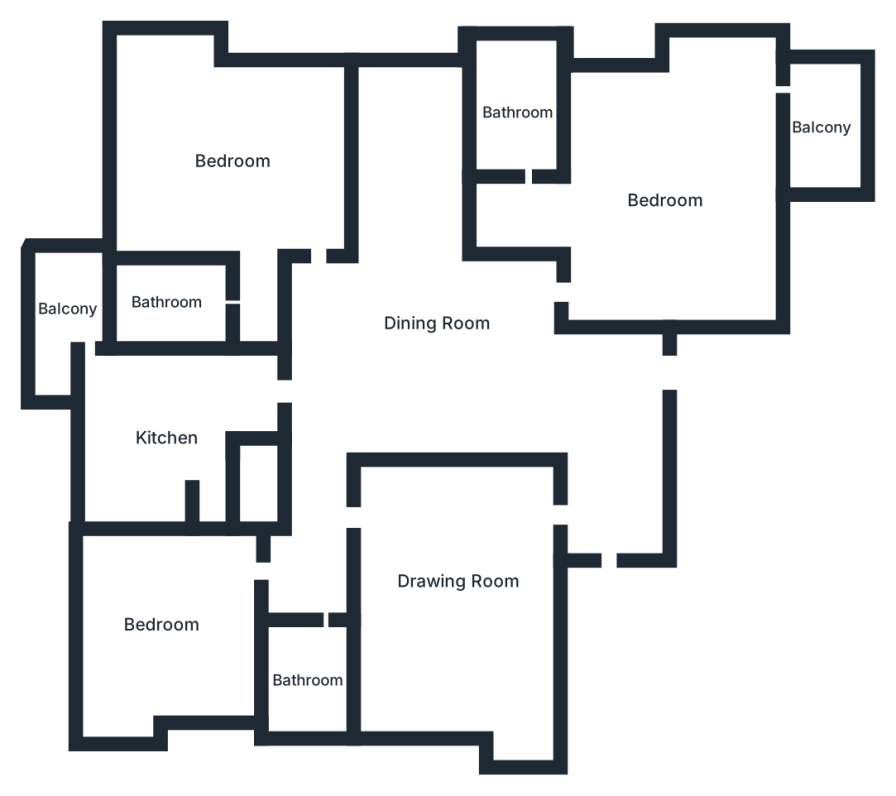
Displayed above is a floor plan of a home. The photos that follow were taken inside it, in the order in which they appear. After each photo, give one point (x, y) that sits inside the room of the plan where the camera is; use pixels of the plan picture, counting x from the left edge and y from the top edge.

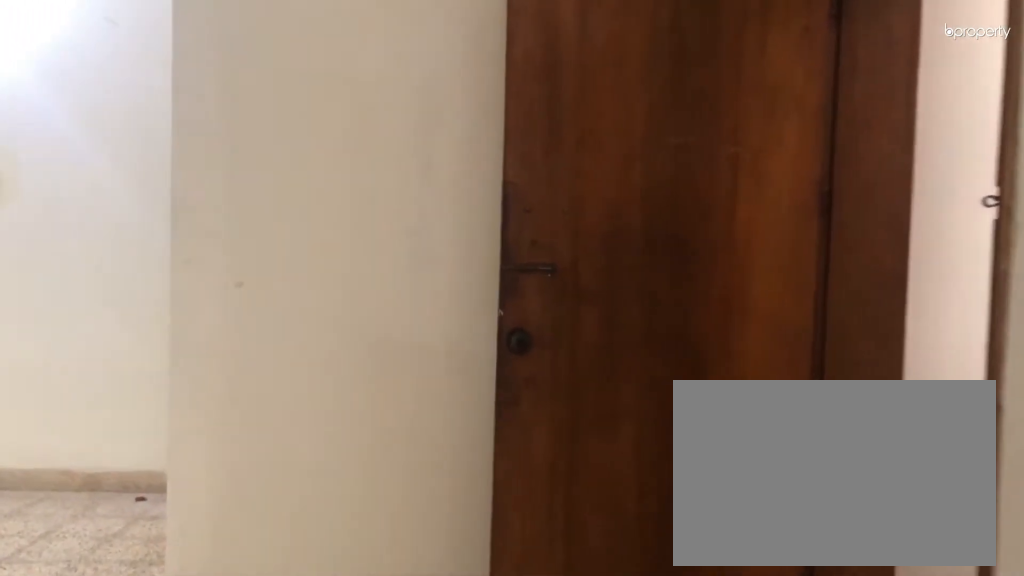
(608, 487)
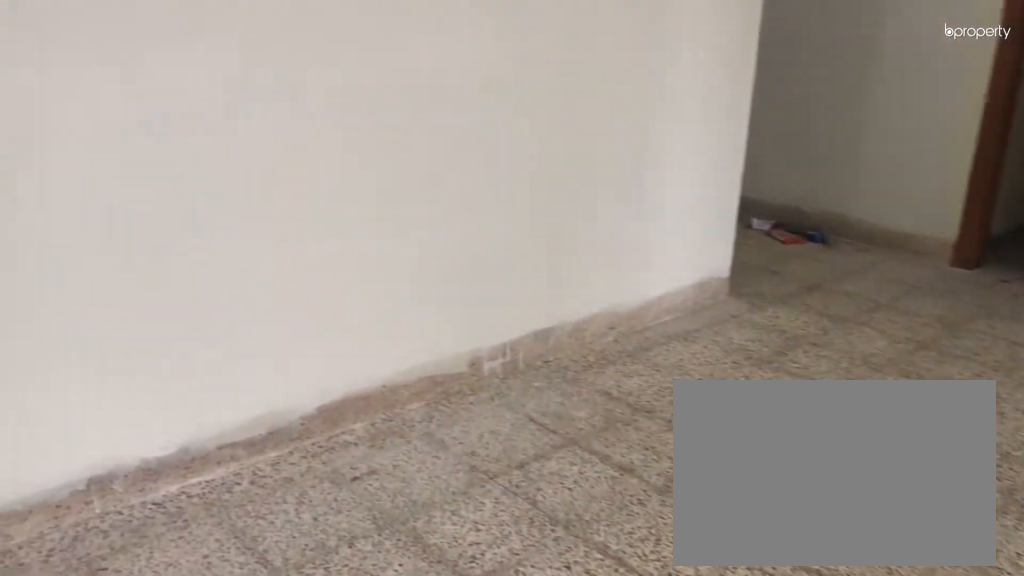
(429, 320)
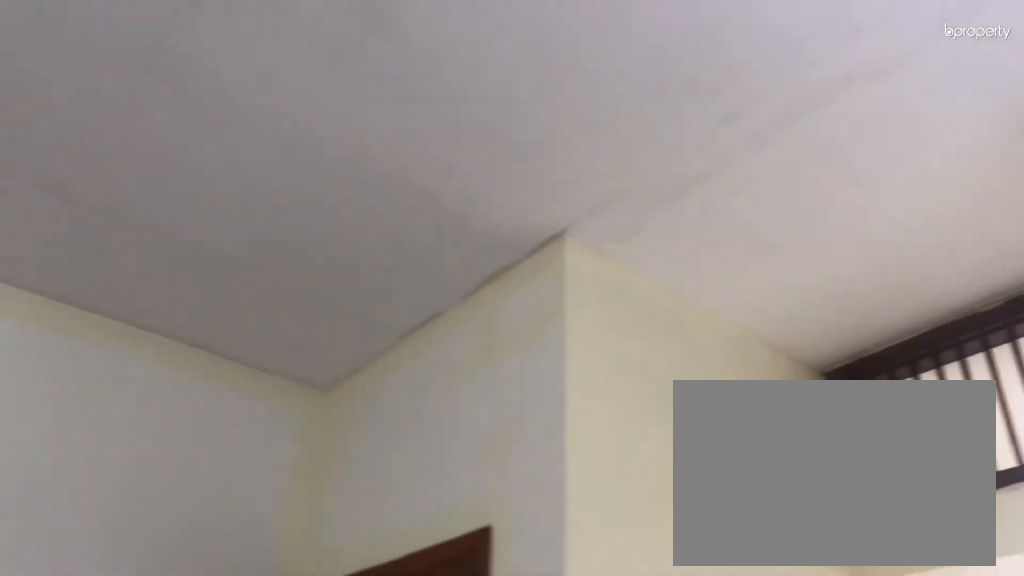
(429, 320)
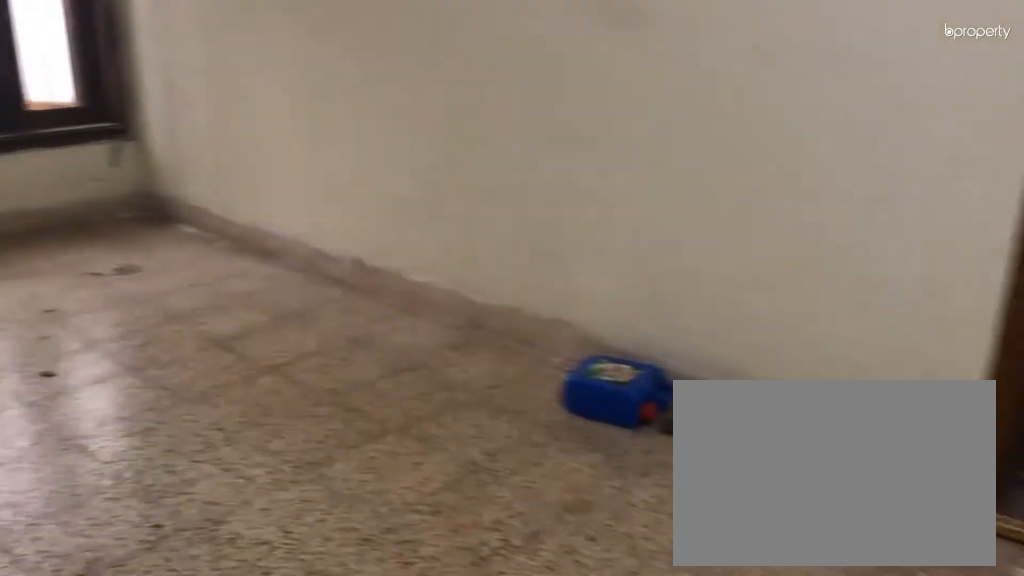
(459, 582)
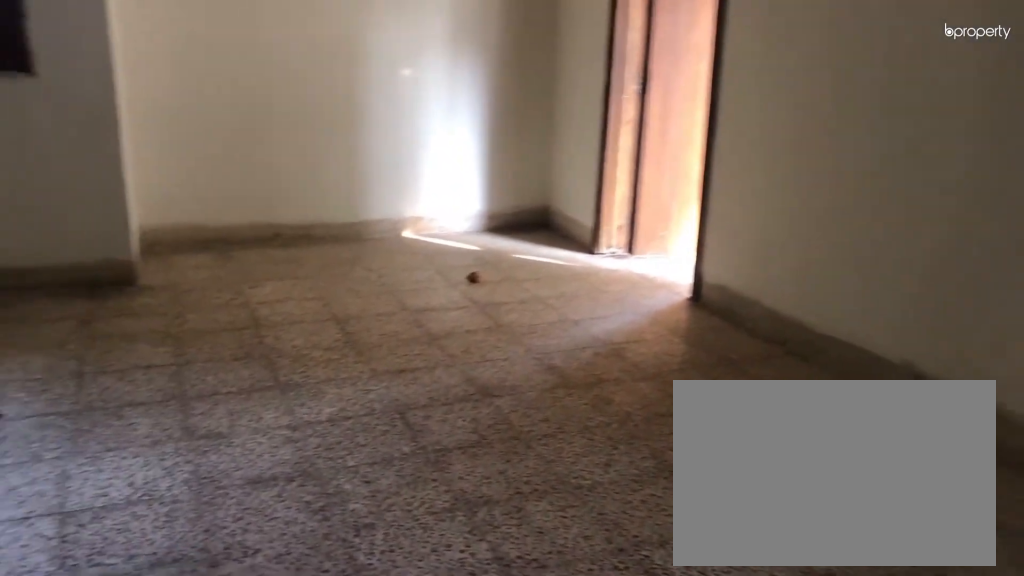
(662, 203)
